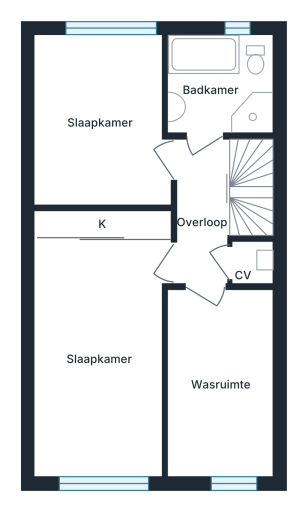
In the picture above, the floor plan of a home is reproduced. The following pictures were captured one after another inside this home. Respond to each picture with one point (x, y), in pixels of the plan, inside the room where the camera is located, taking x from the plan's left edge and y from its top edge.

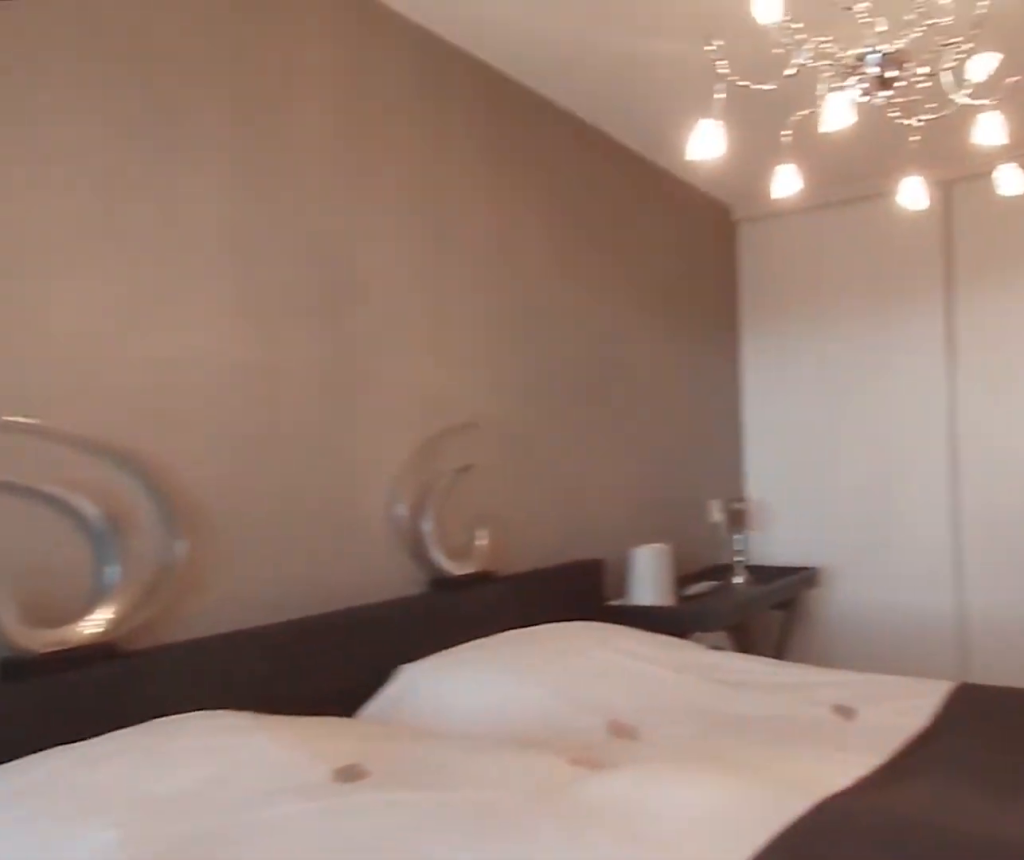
(99, 360)
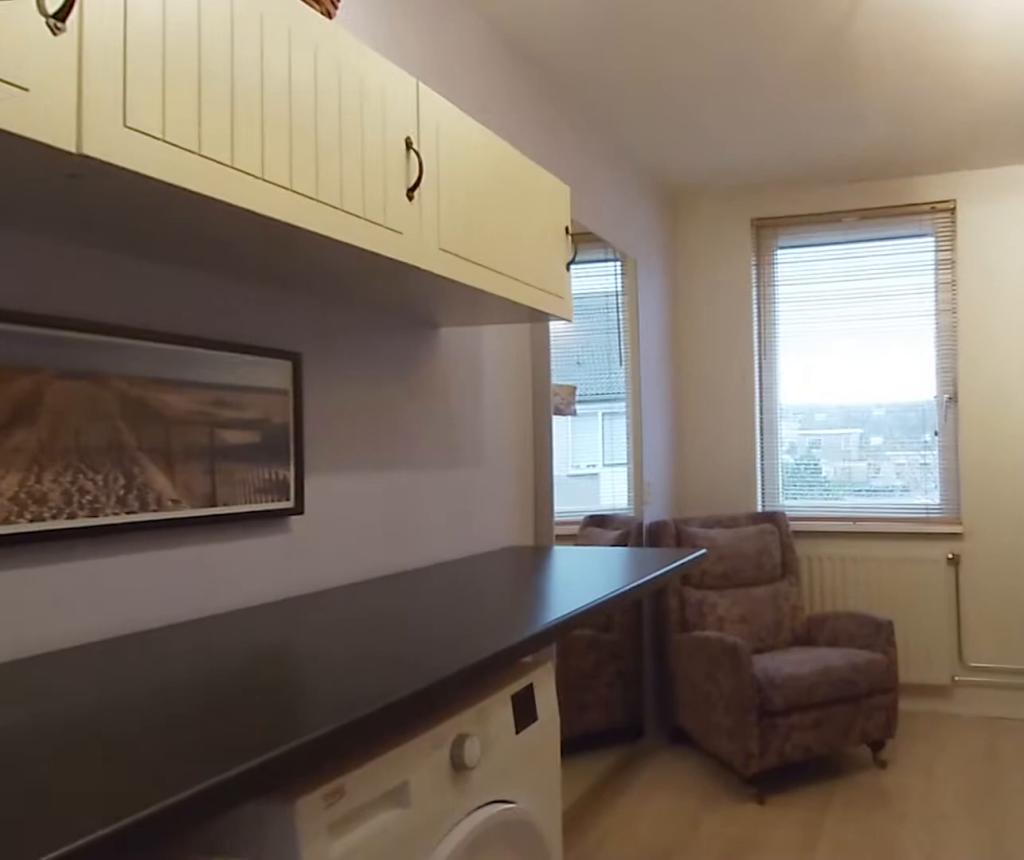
(218, 388)
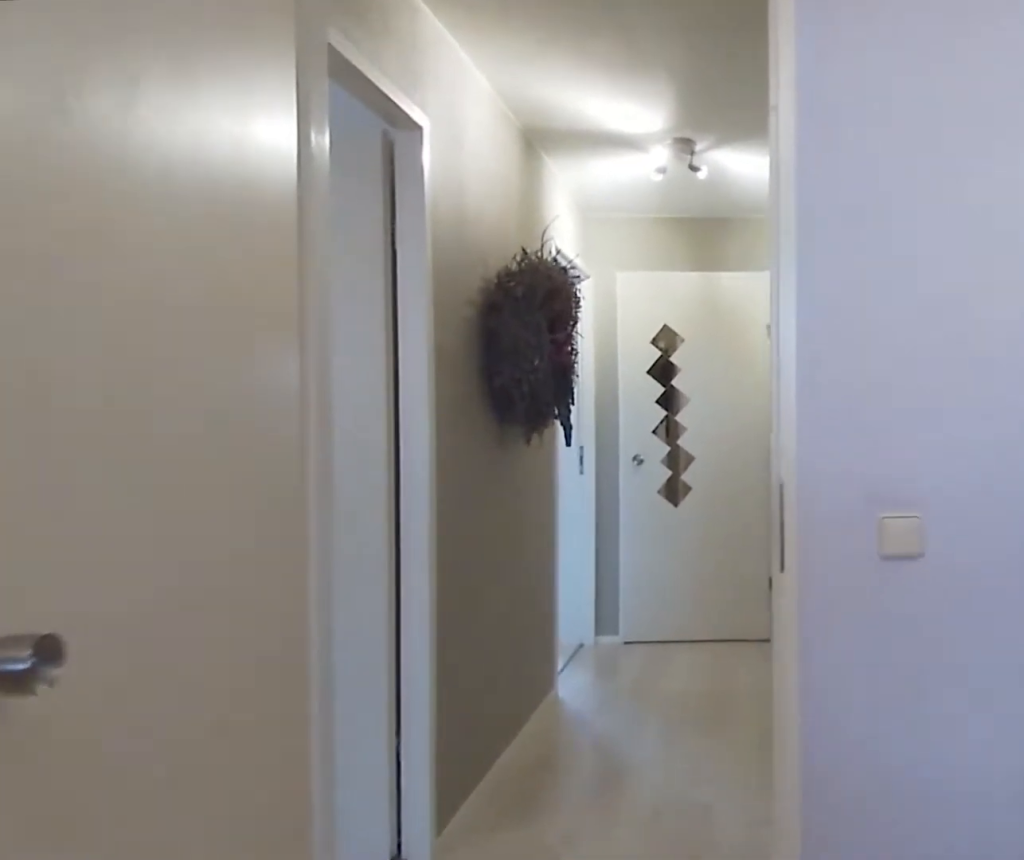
(218, 388)
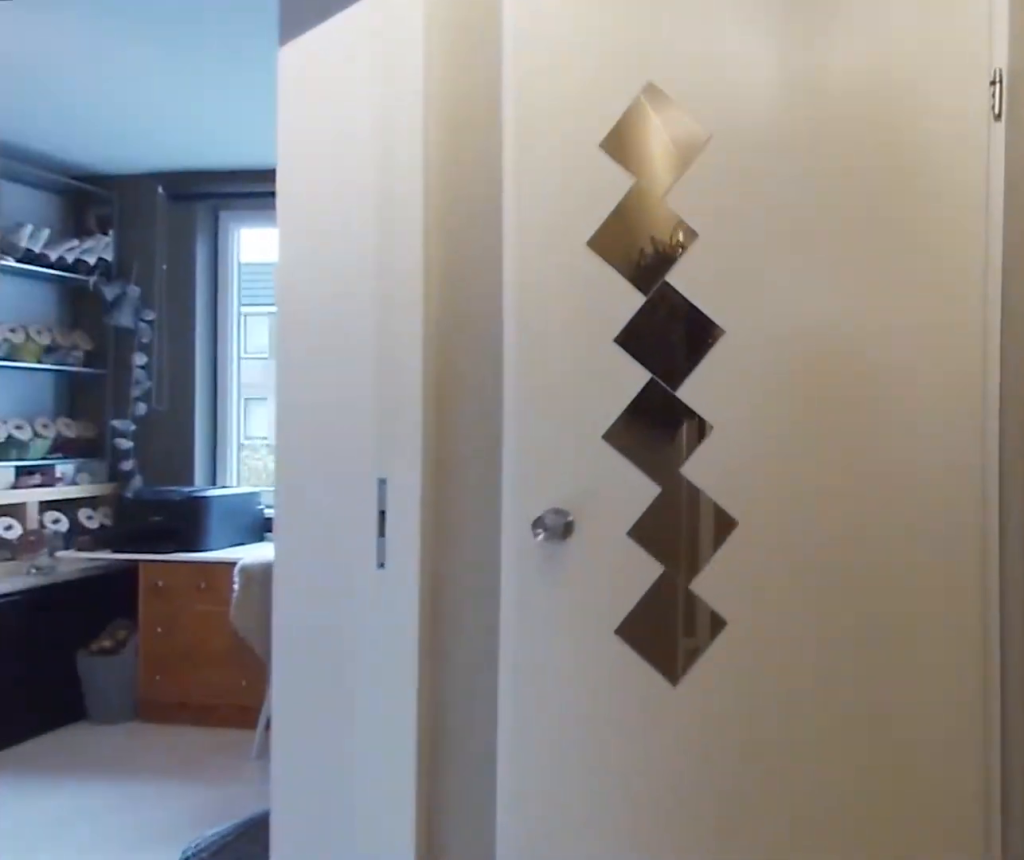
(202, 211)
